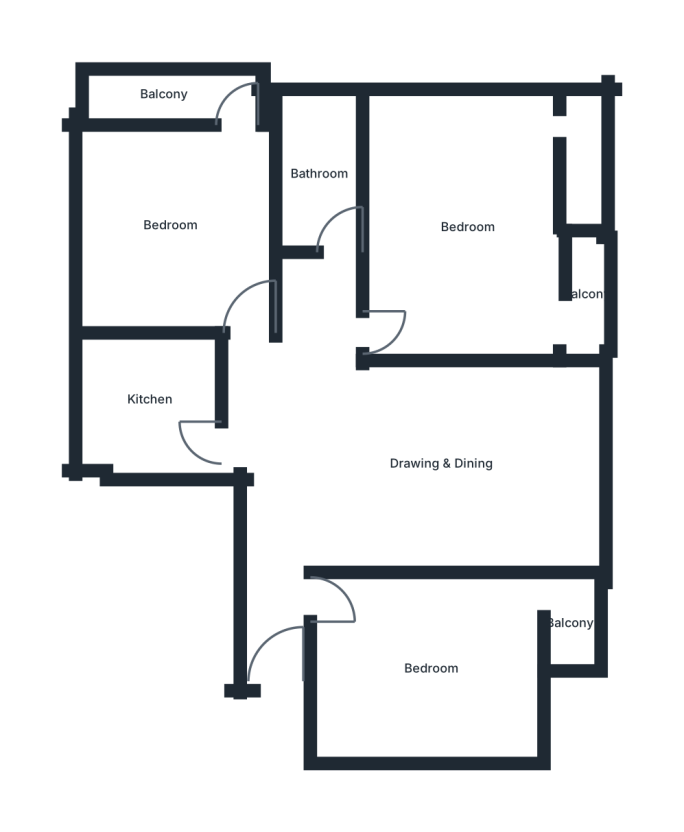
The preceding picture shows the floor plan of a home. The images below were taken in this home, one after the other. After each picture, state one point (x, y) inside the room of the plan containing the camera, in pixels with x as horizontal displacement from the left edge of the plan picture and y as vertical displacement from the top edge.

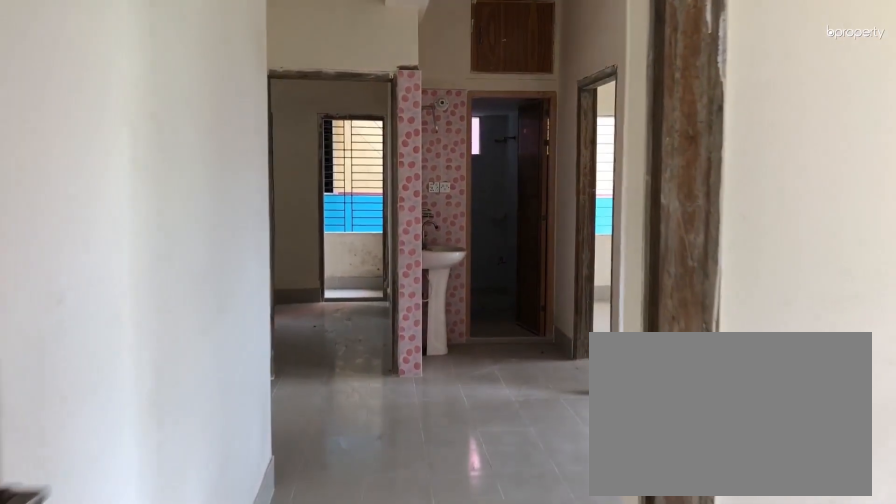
(274, 626)
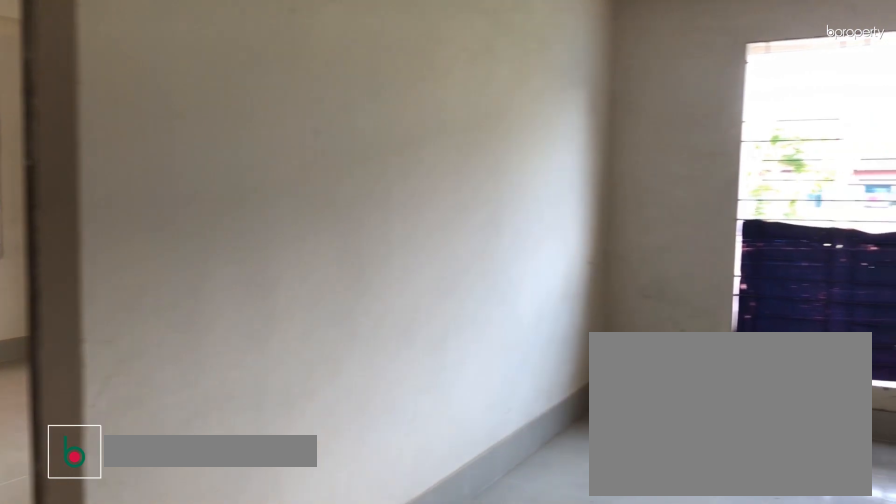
(433, 466)
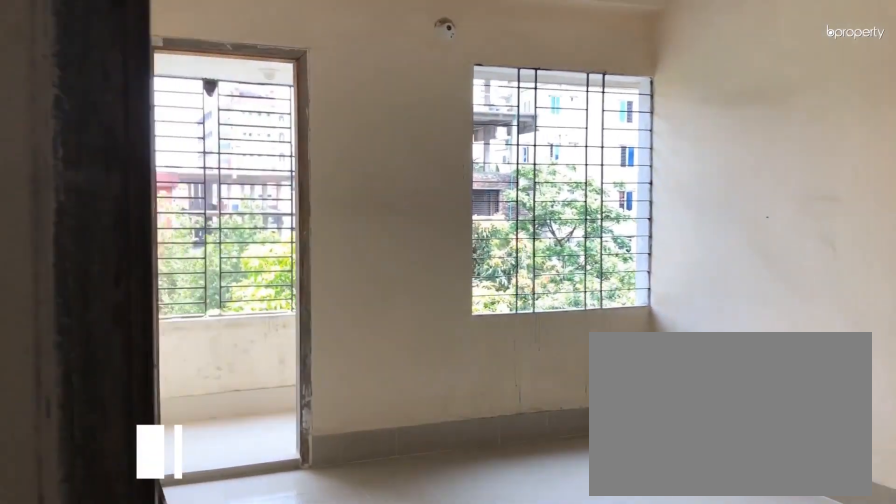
(368, 639)
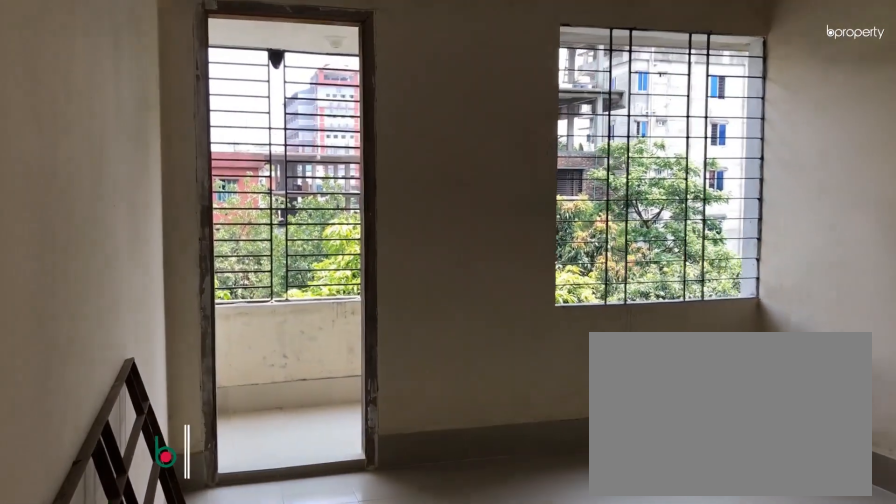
(368, 639)
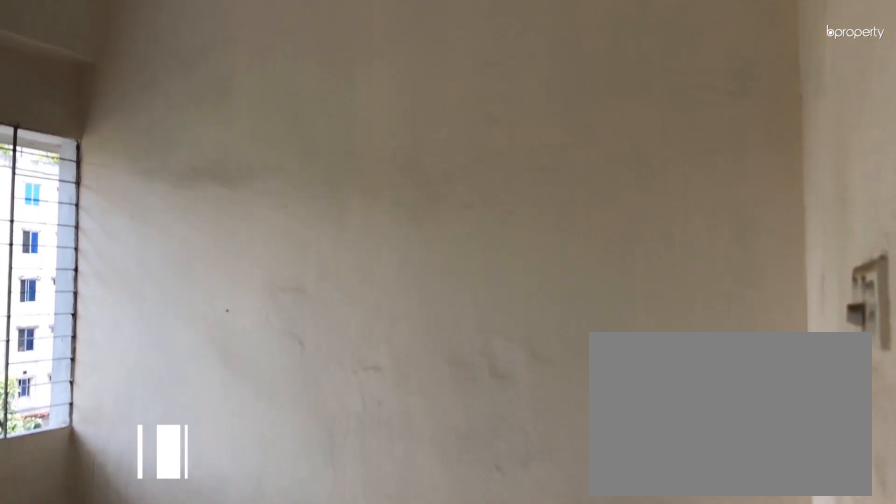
(432, 670)
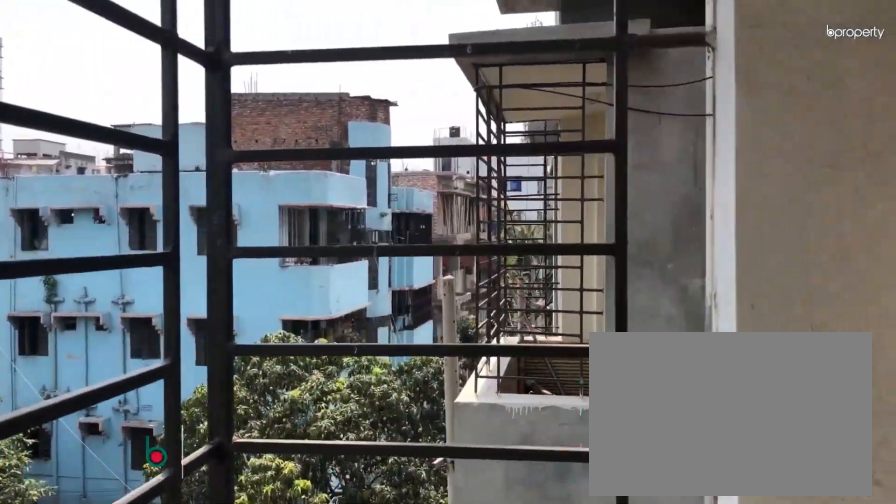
(569, 625)
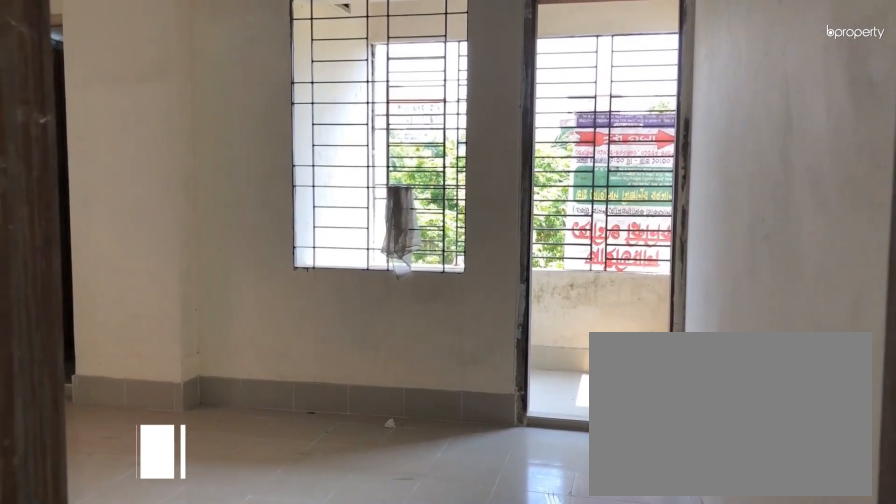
(402, 331)
